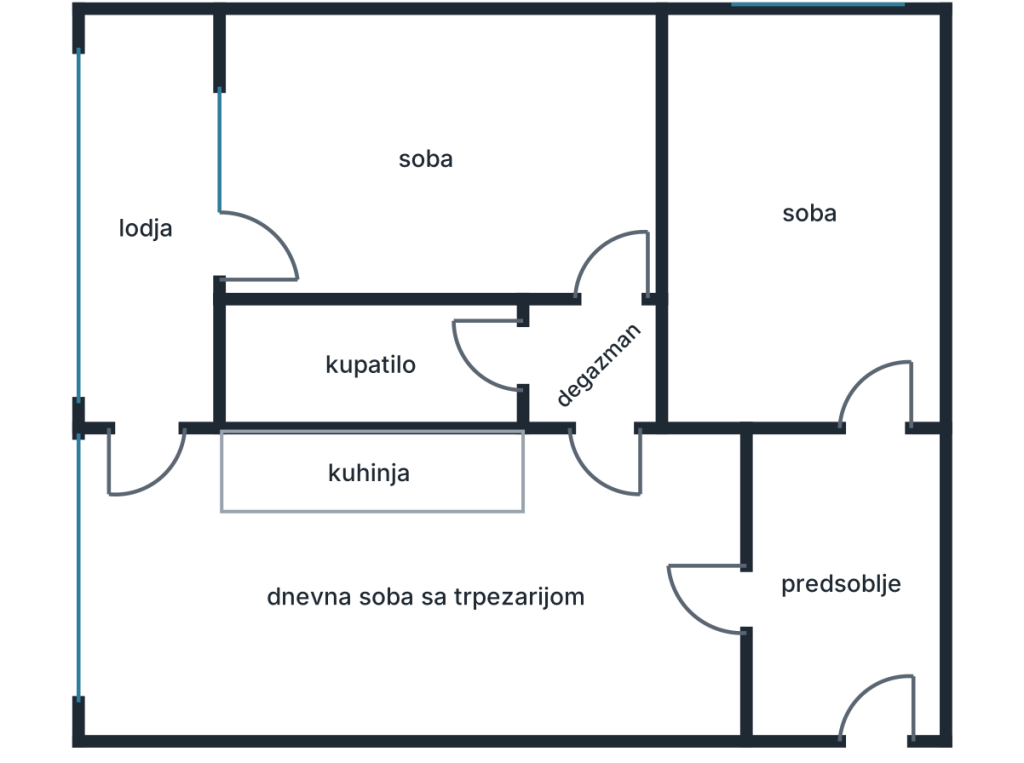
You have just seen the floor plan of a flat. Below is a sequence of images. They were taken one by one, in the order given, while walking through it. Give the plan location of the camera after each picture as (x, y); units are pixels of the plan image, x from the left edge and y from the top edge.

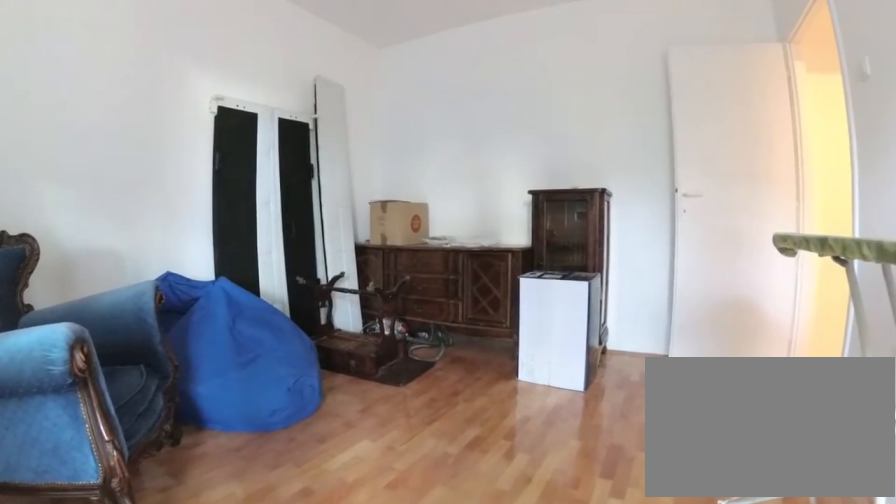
(265, 252)
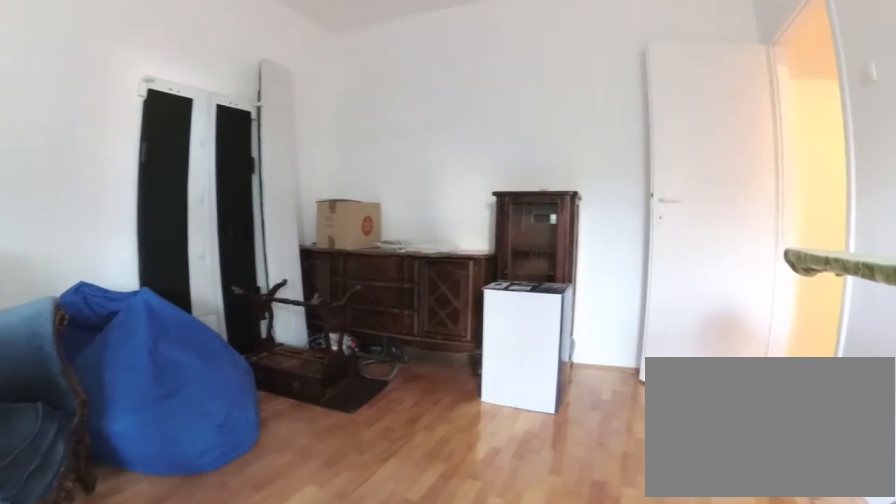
(310, 252)
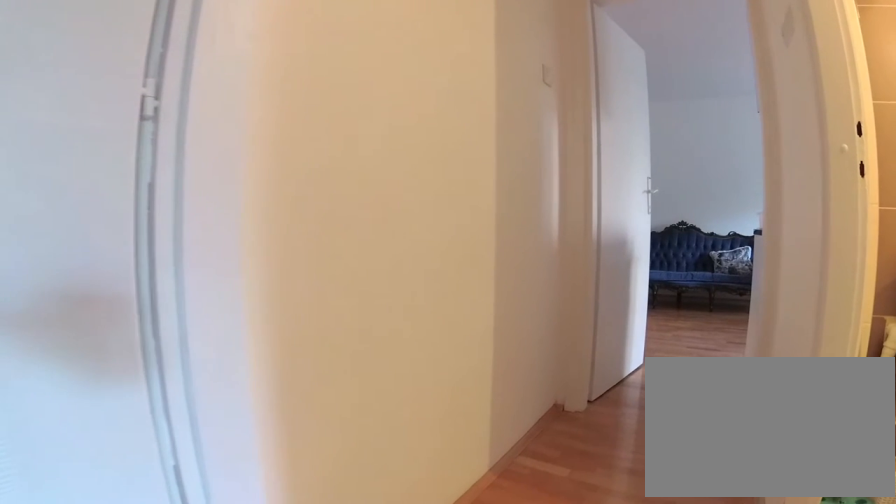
(605, 244)
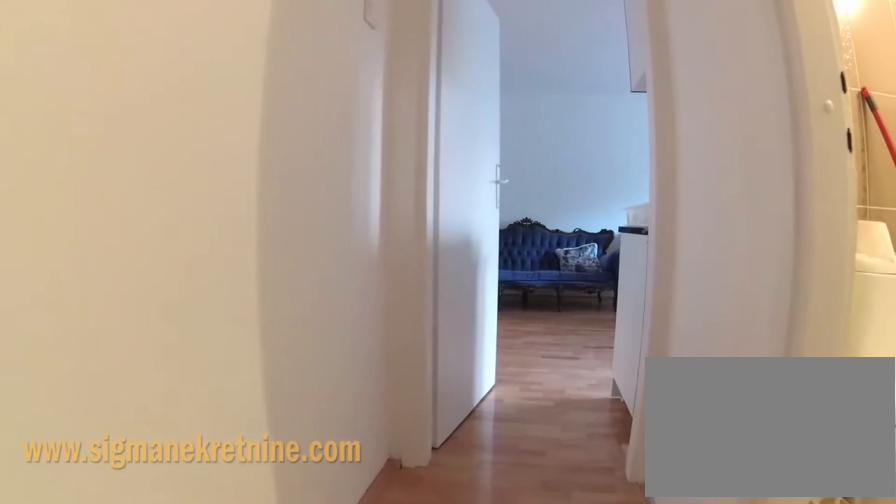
(608, 282)
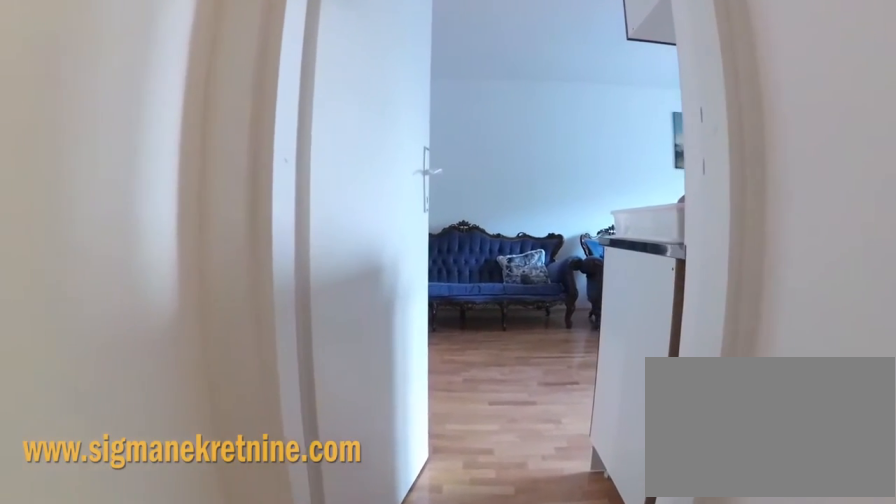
(610, 328)
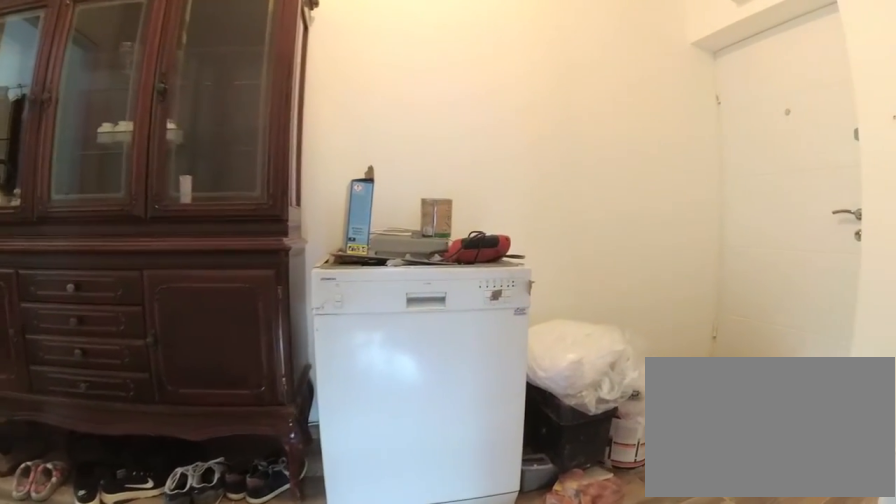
(712, 587)
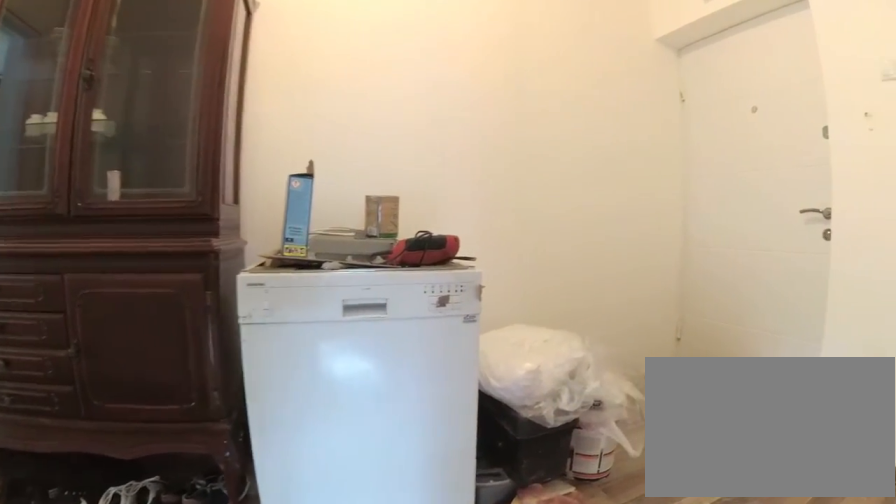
(726, 593)
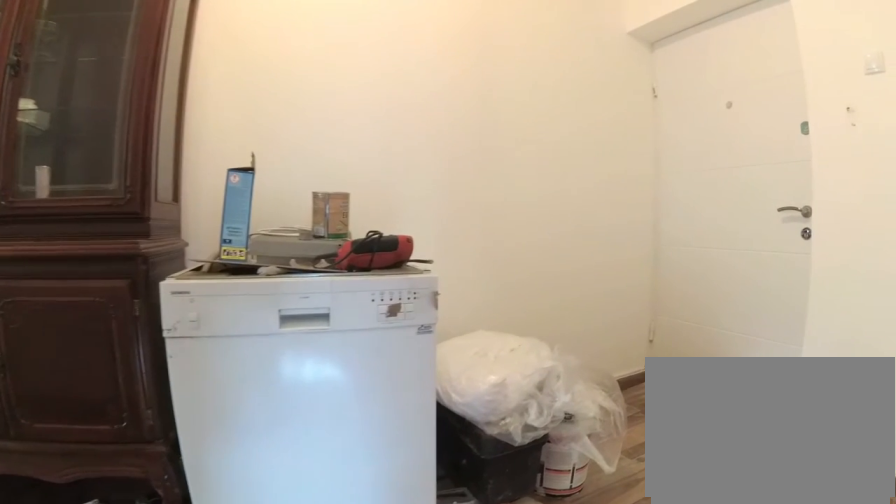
(737, 595)
